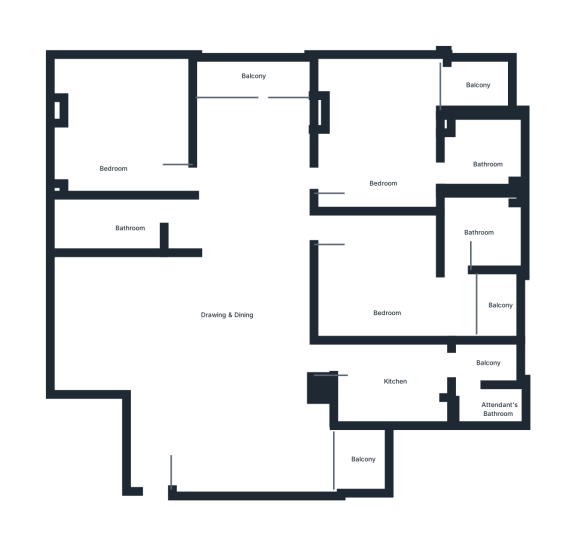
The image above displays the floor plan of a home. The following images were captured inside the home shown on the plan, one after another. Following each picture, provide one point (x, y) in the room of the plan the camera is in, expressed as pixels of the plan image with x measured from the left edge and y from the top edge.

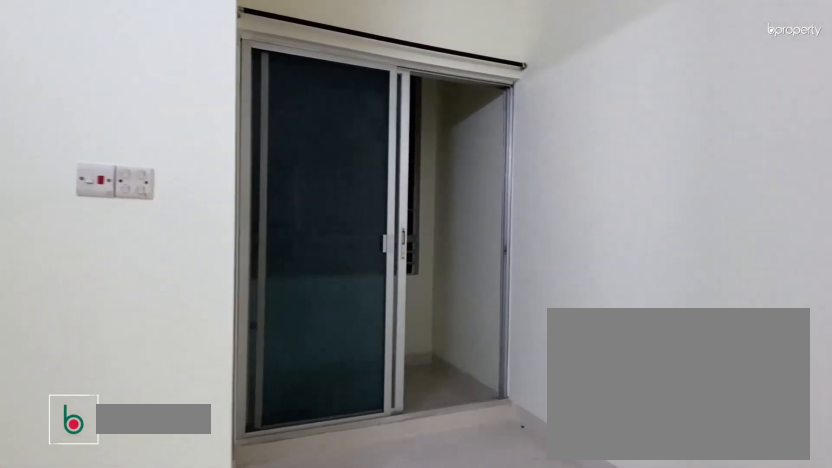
(389, 267)
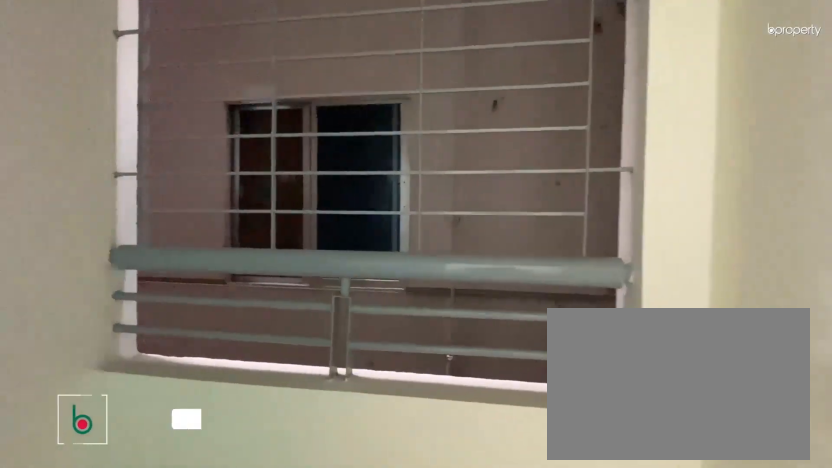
(506, 306)
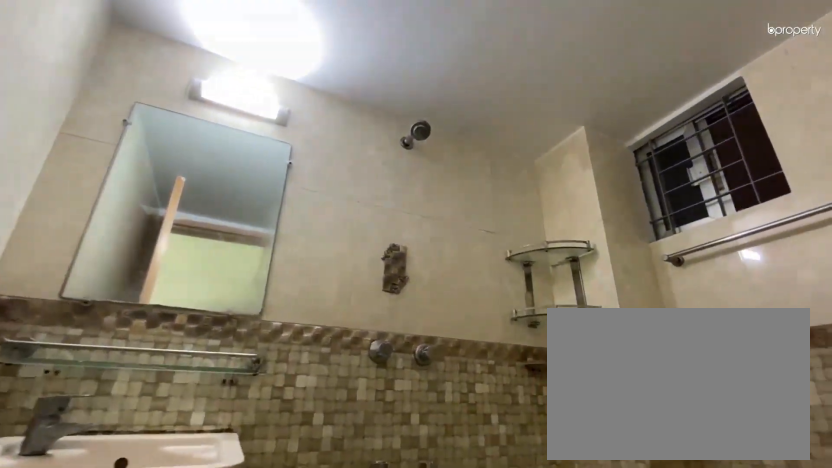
(480, 231)
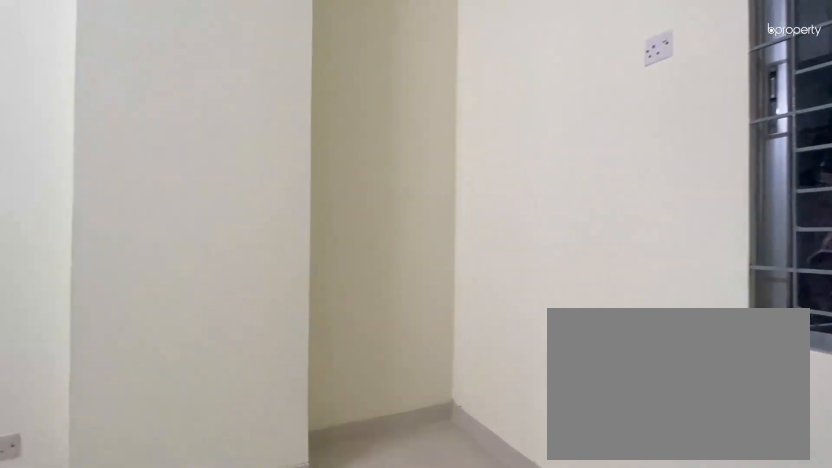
(383, 152)
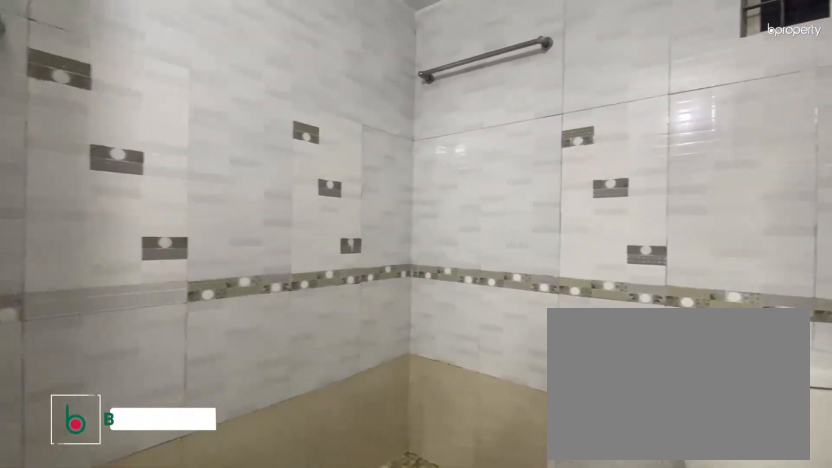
(490, 164)
